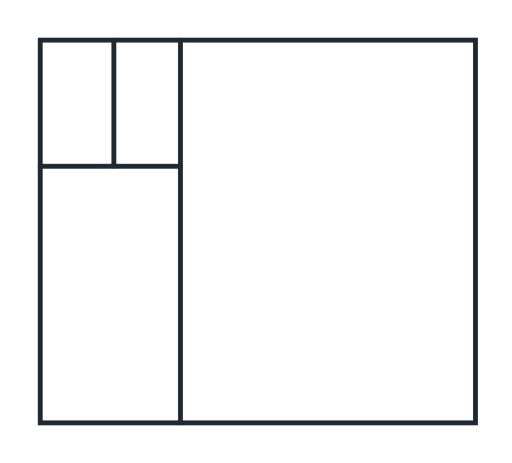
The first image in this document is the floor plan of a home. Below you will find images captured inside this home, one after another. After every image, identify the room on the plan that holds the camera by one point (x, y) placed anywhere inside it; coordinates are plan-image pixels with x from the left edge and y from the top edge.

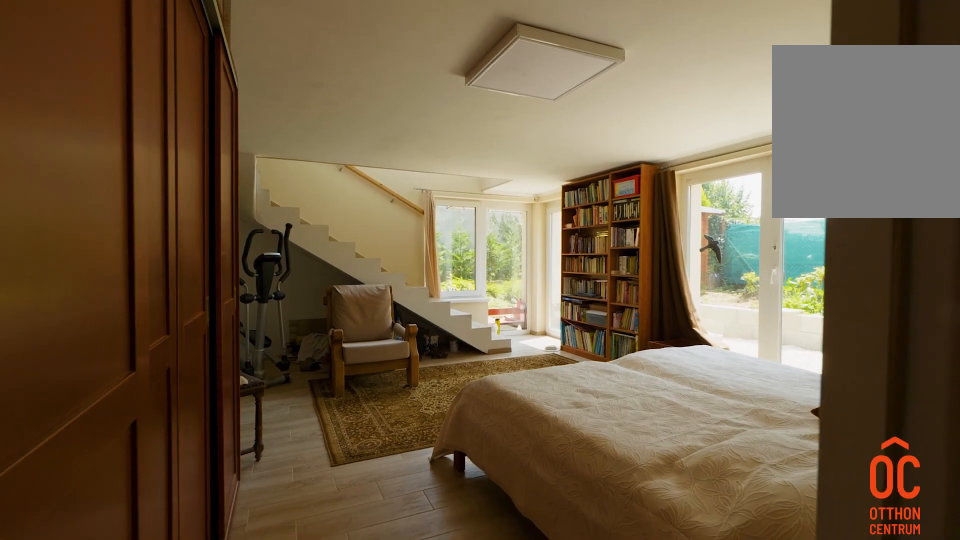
(336, 249)
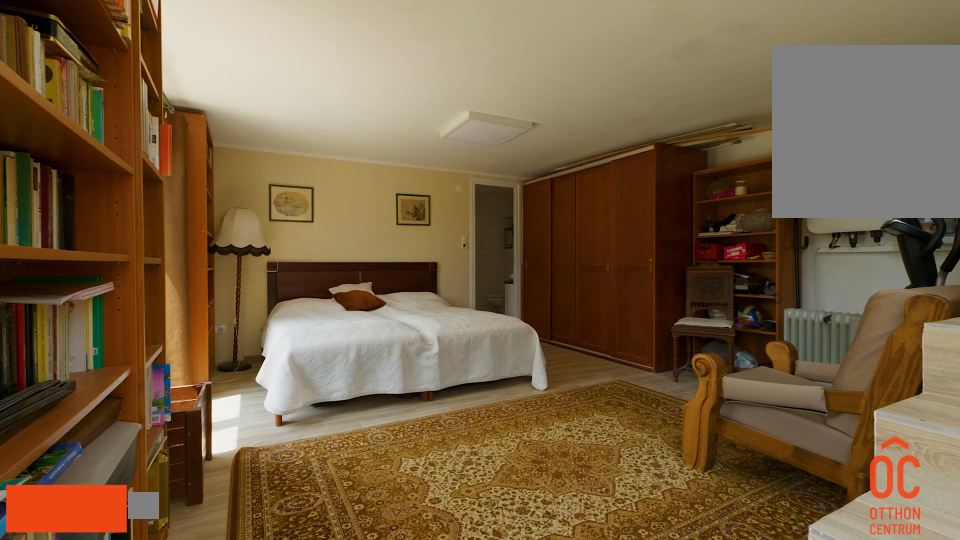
(337, 249)
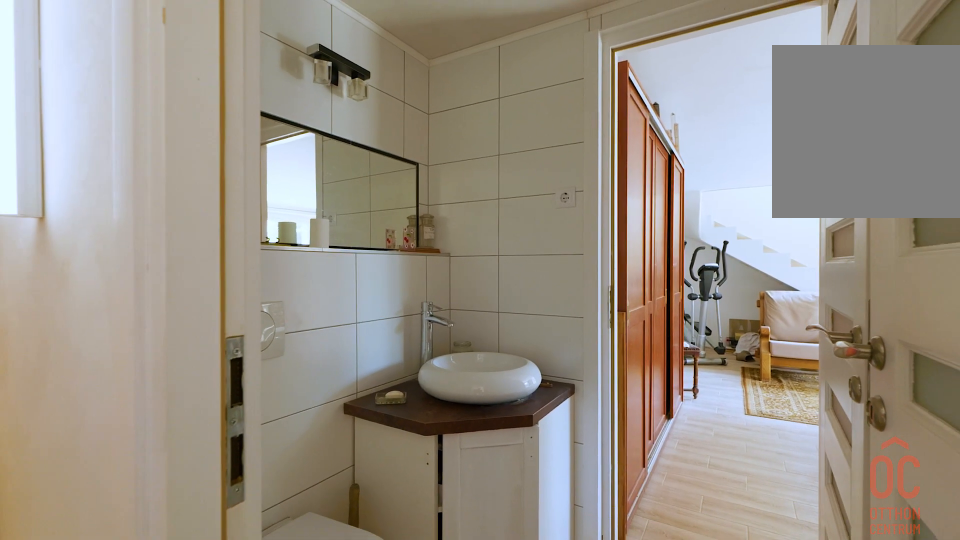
(129, 107)
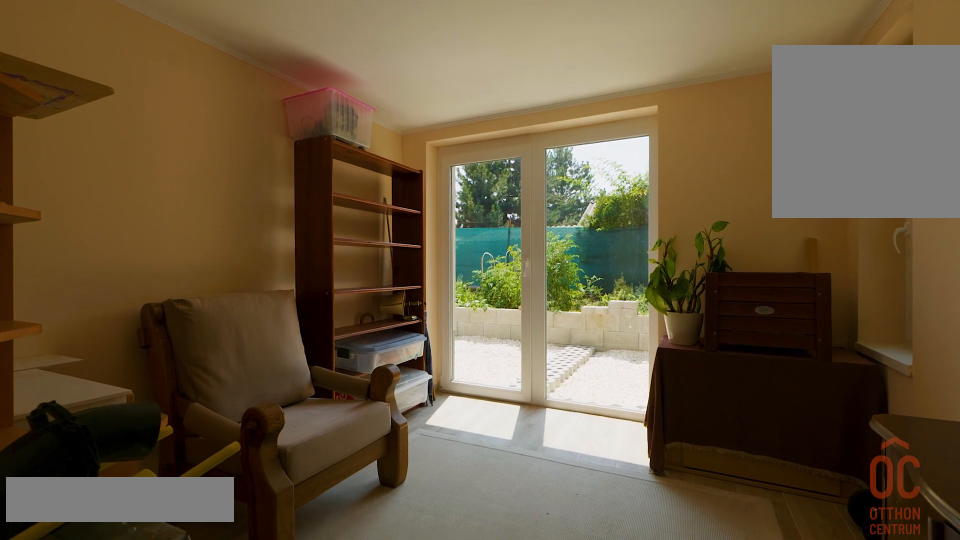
(118, 326)
